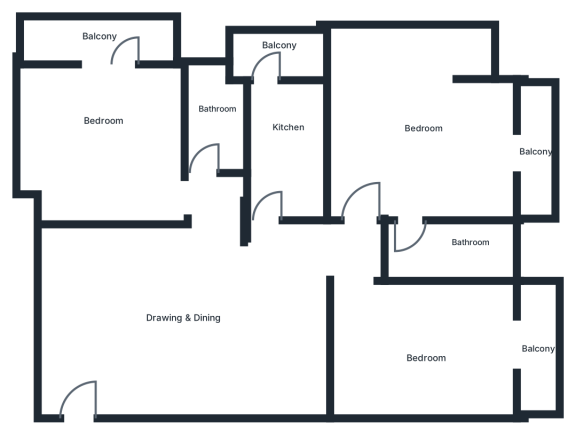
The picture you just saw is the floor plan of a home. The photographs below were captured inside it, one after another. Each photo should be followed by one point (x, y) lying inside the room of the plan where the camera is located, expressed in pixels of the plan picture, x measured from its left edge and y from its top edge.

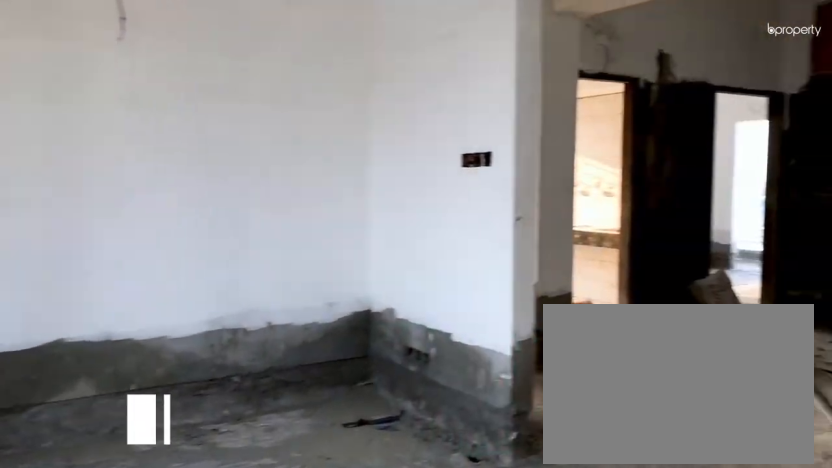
(118, 370)
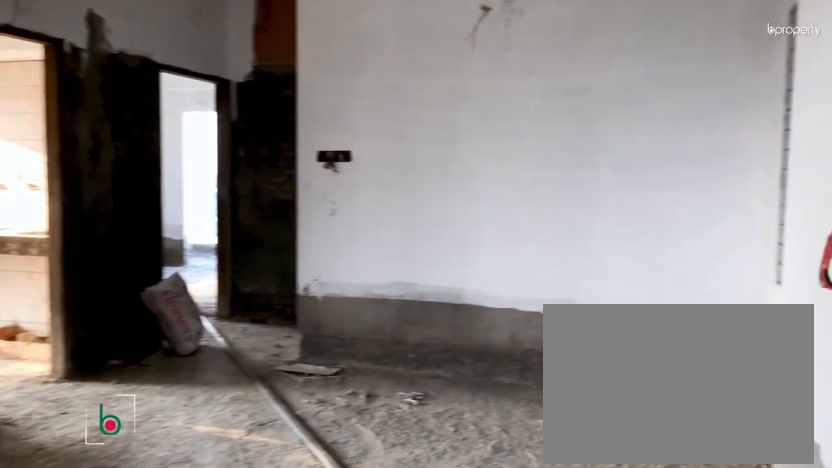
(183, 308)
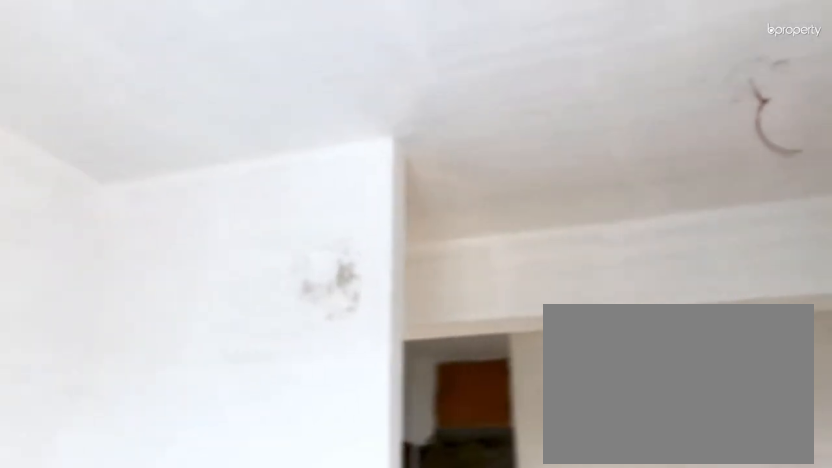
(183, 308)
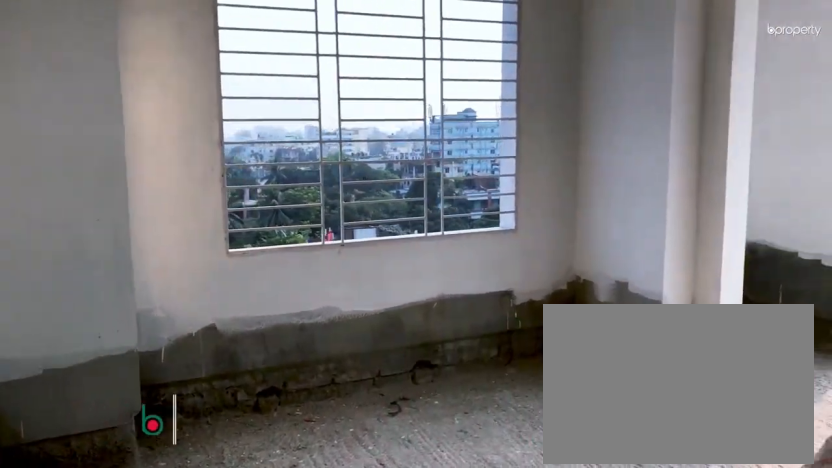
(112, 111)
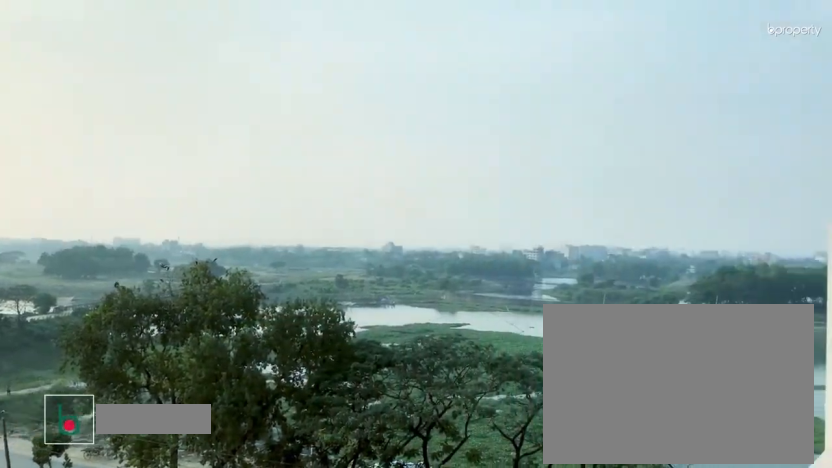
(106, 26)
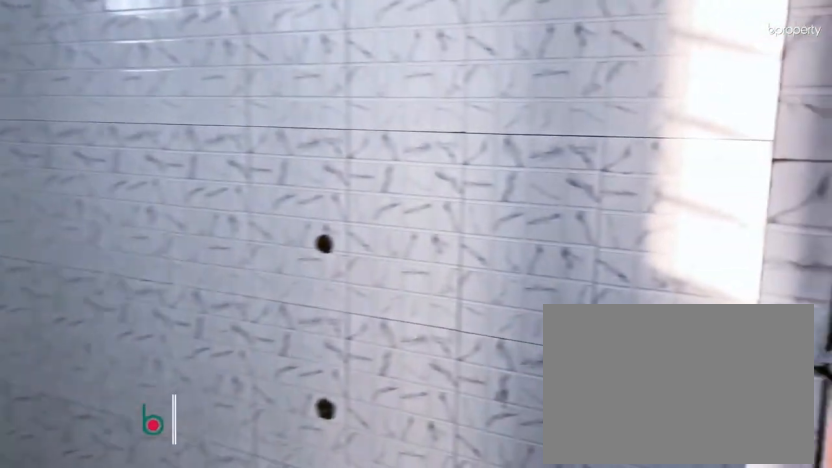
(212, 103)
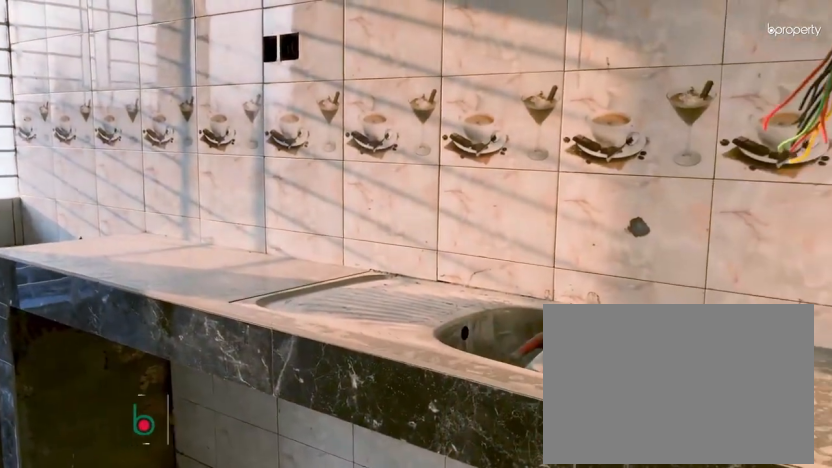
(290, 125)
